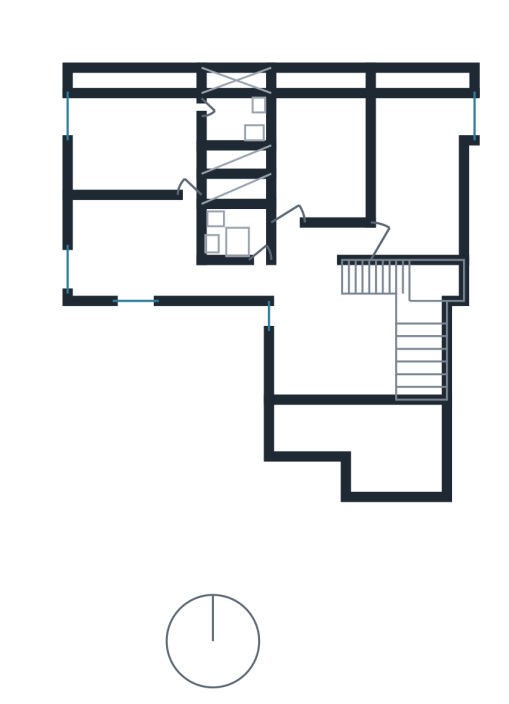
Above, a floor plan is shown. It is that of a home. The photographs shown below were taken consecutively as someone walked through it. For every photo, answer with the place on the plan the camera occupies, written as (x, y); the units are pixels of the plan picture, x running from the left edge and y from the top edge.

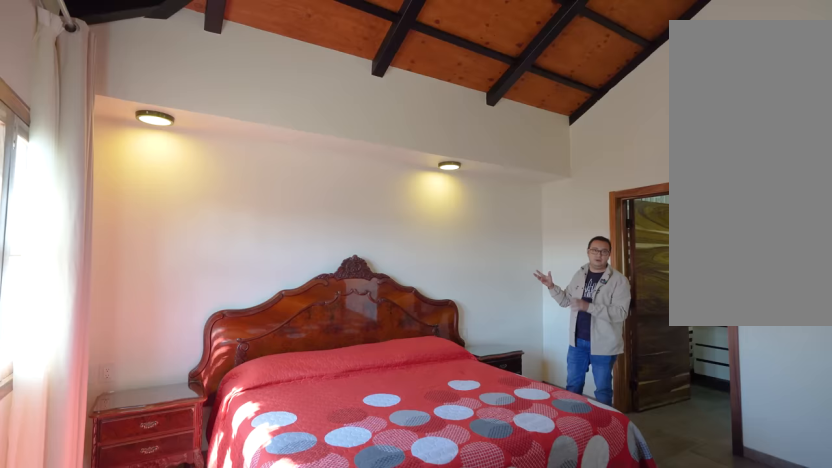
(187, 165)
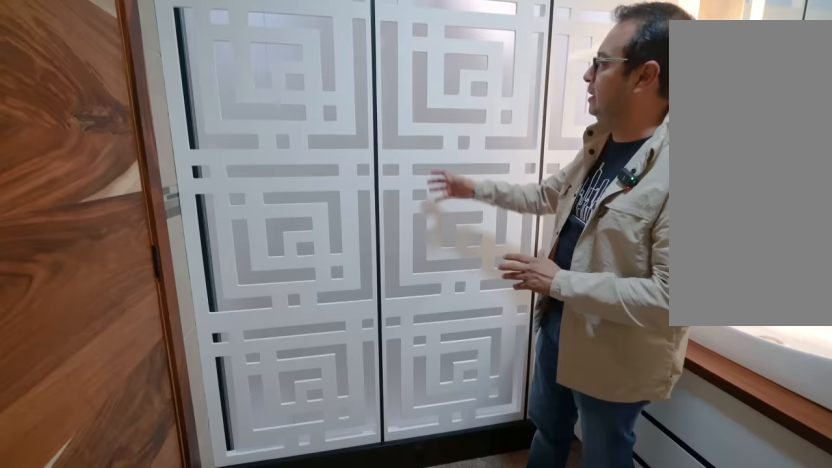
(237, 115)
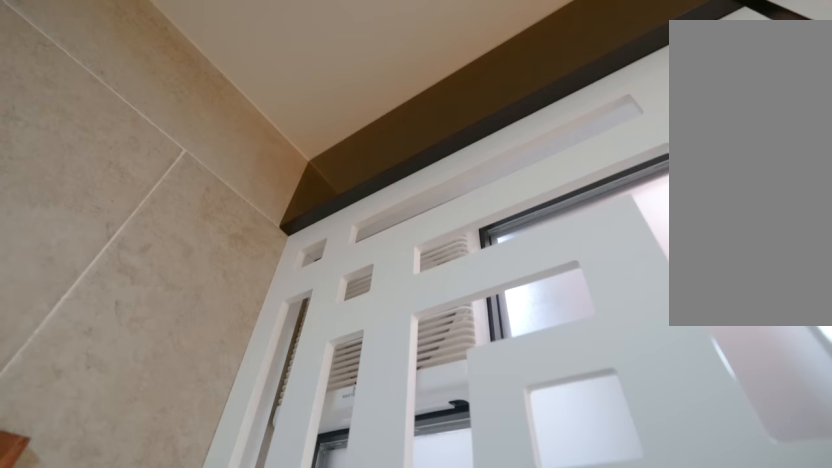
(237, 115)
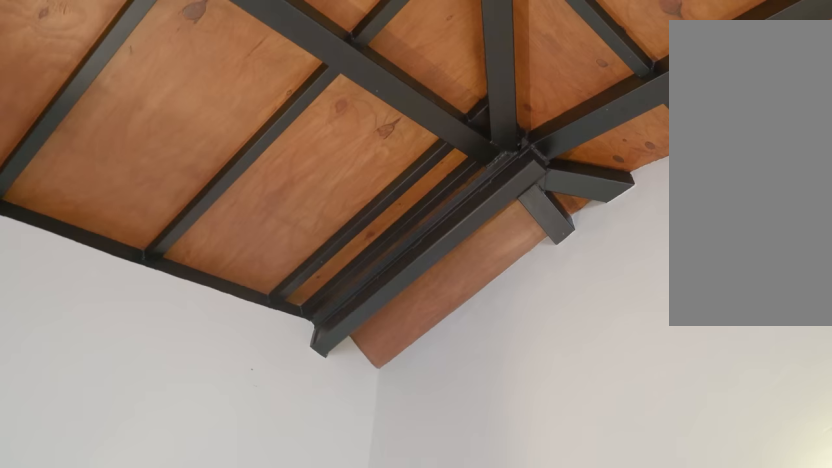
(187, 115)
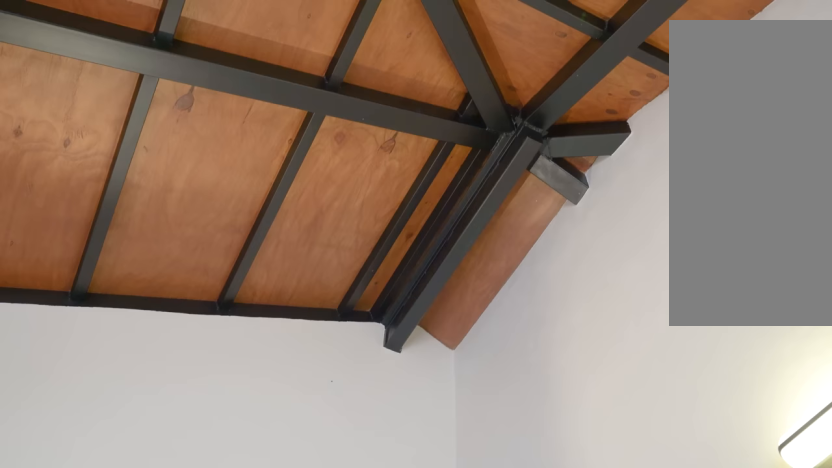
(177, 131)
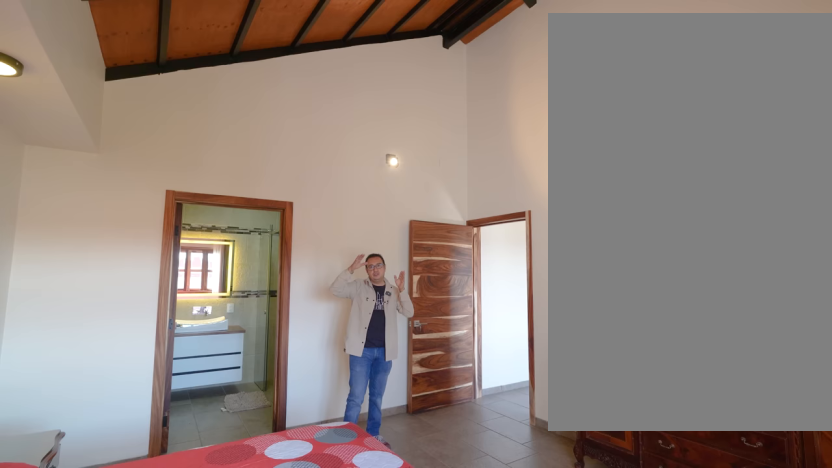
(132, 131)
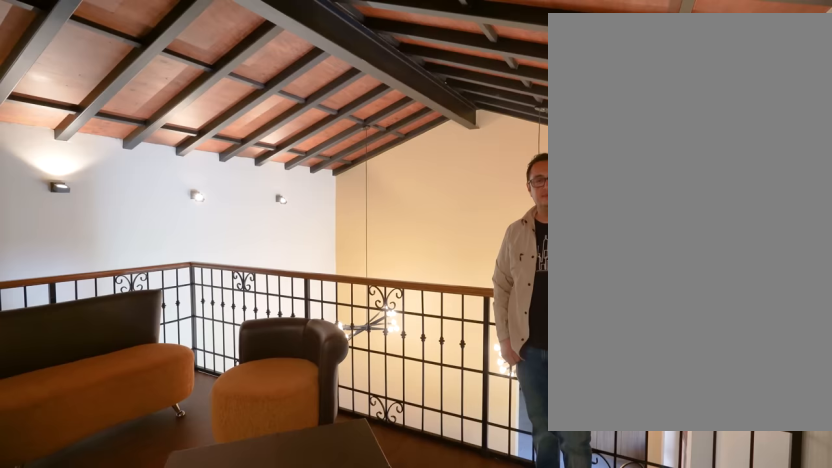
(313, 316)
